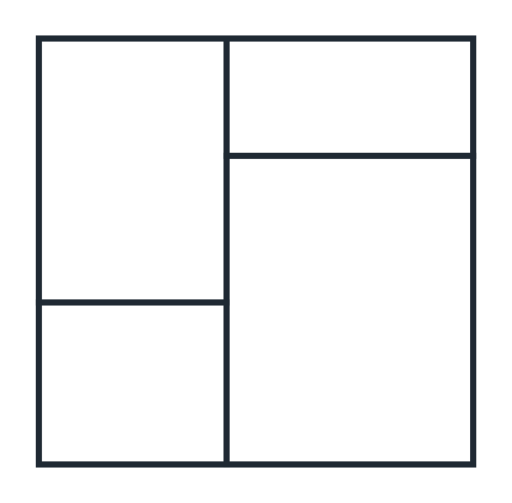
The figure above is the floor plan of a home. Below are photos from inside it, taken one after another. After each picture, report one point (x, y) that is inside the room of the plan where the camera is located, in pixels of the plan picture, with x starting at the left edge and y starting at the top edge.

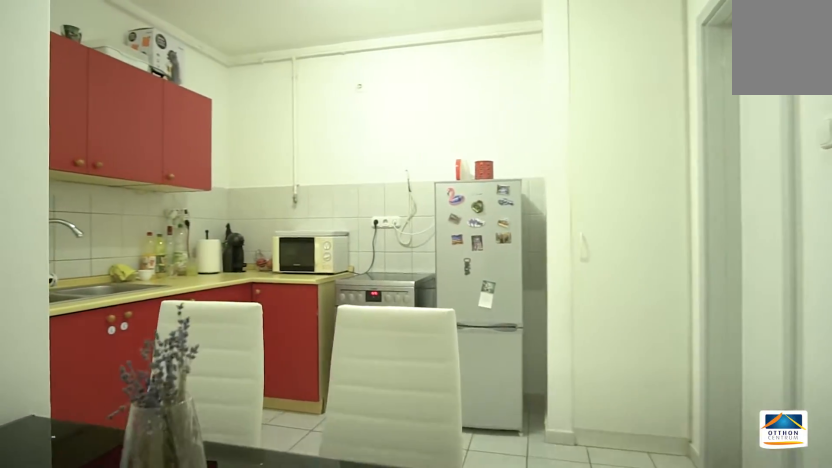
(345, 299)
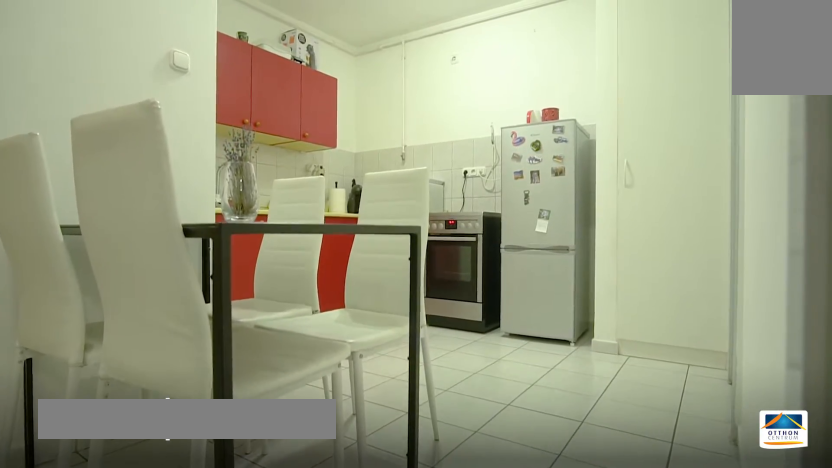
(345, 299)
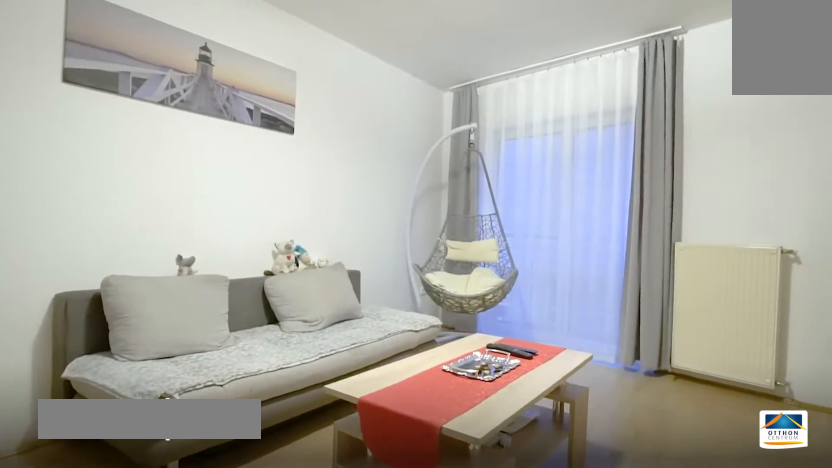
(153, 179)
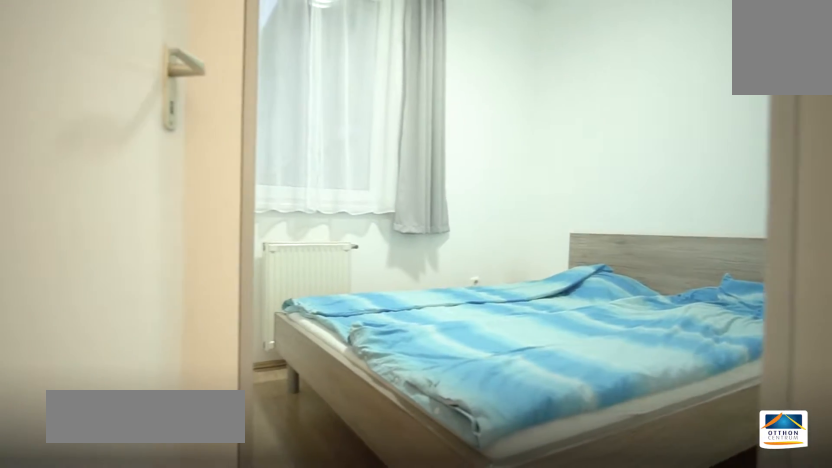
(352, 98)
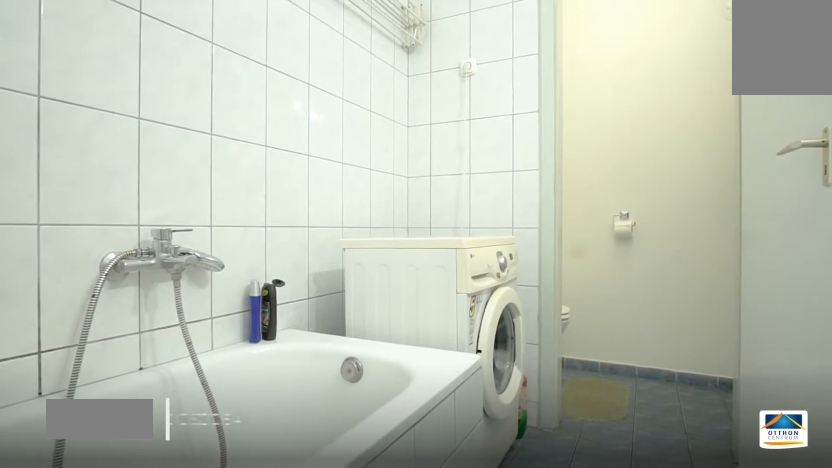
(134, 380)
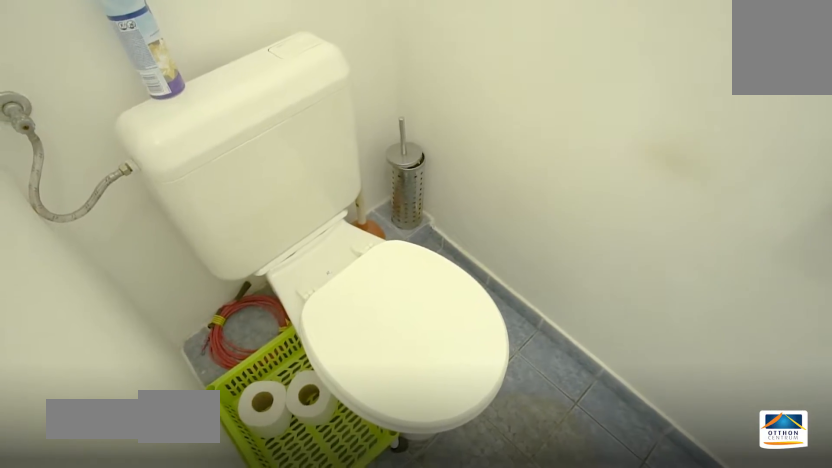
(136, 380)
